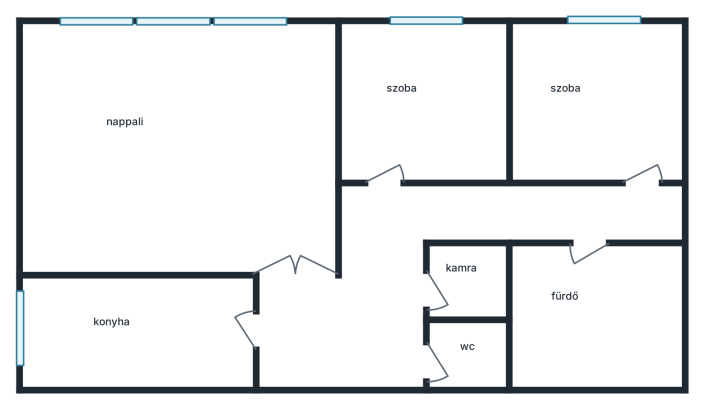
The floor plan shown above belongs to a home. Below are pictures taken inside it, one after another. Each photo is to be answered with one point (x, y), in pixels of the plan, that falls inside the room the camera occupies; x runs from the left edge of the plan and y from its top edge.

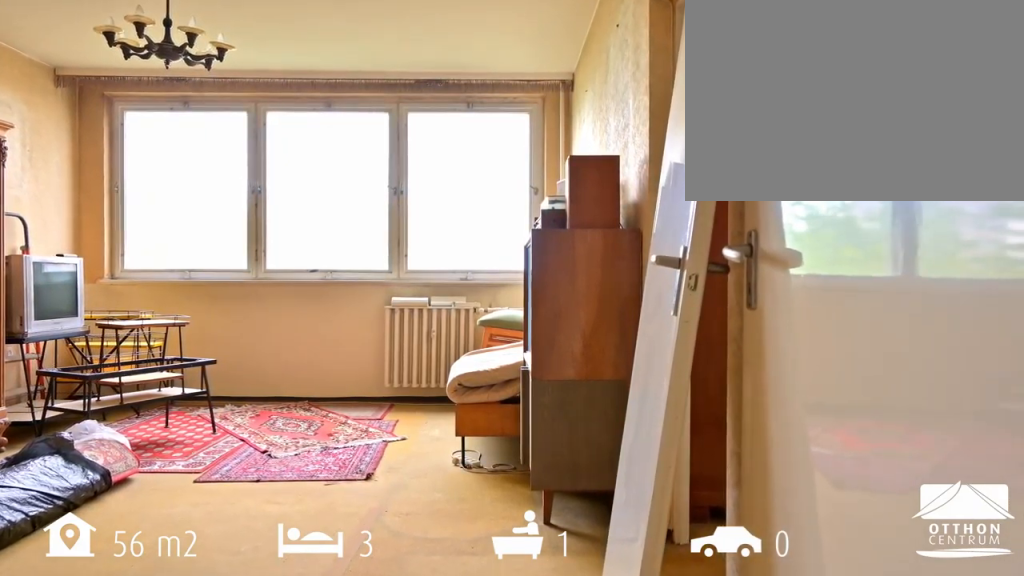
(167, 185)
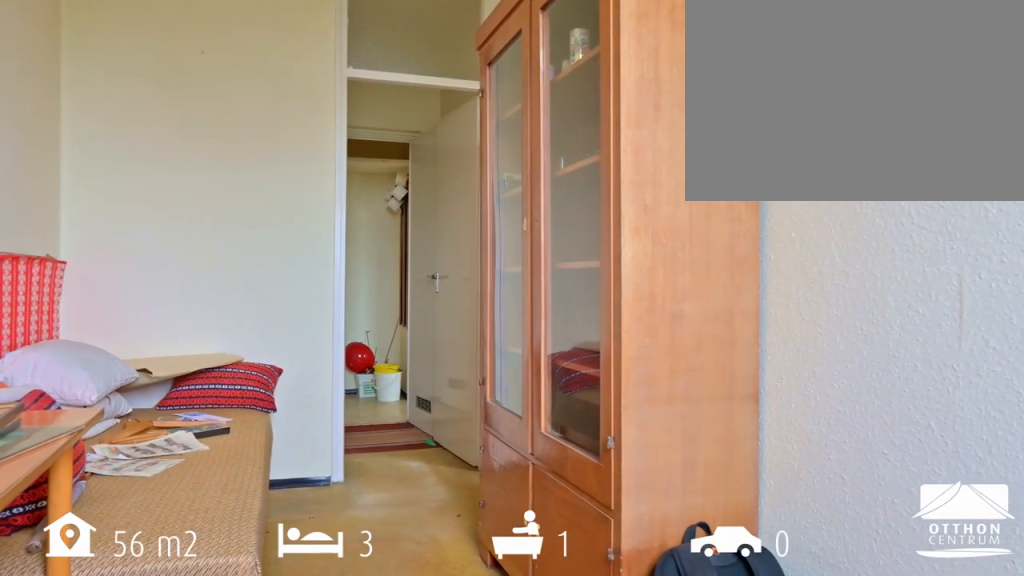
(411, 104)
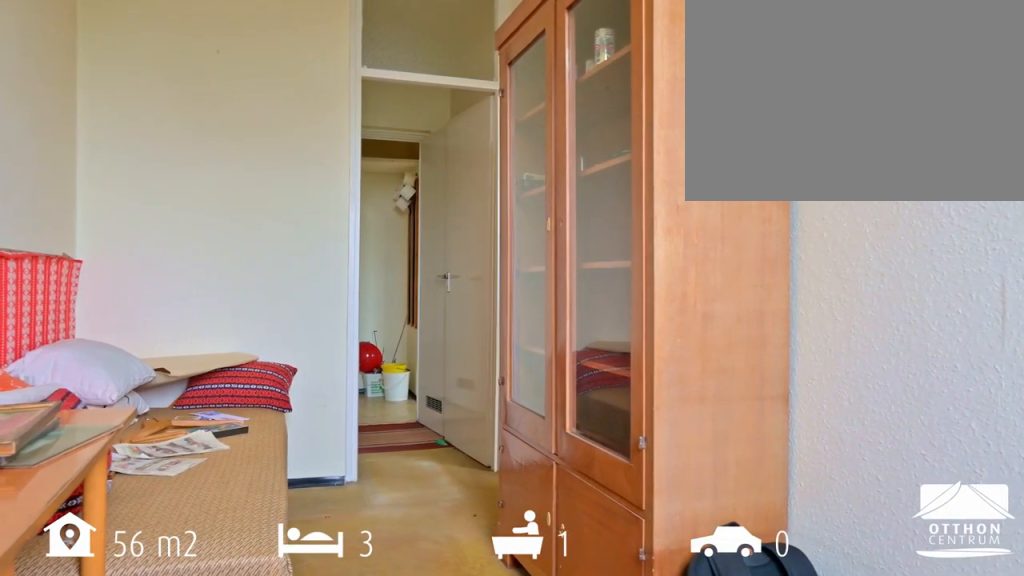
(411, 104)
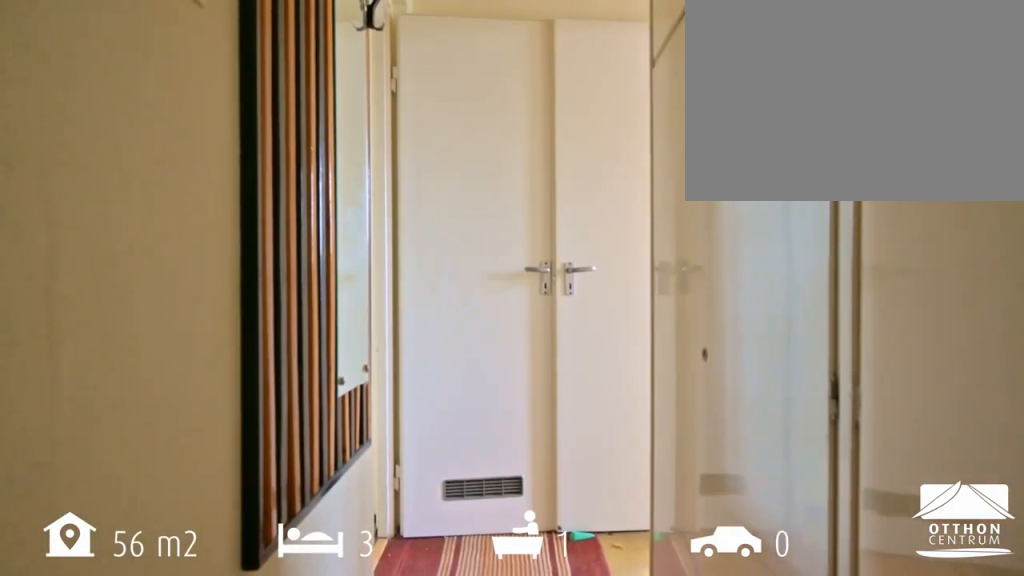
(380, 230)
